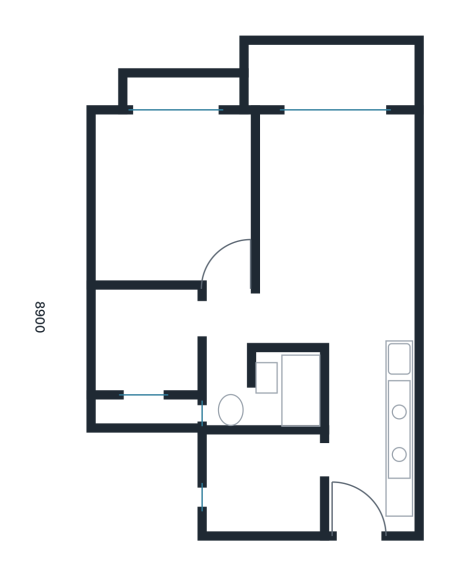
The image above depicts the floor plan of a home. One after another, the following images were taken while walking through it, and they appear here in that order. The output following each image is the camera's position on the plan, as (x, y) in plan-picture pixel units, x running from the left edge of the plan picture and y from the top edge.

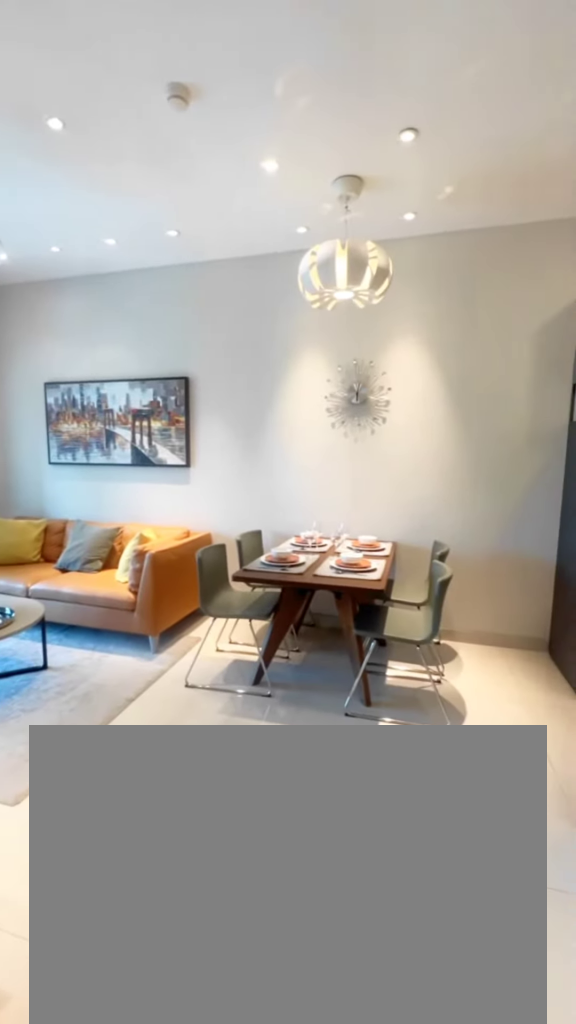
(232, 334)
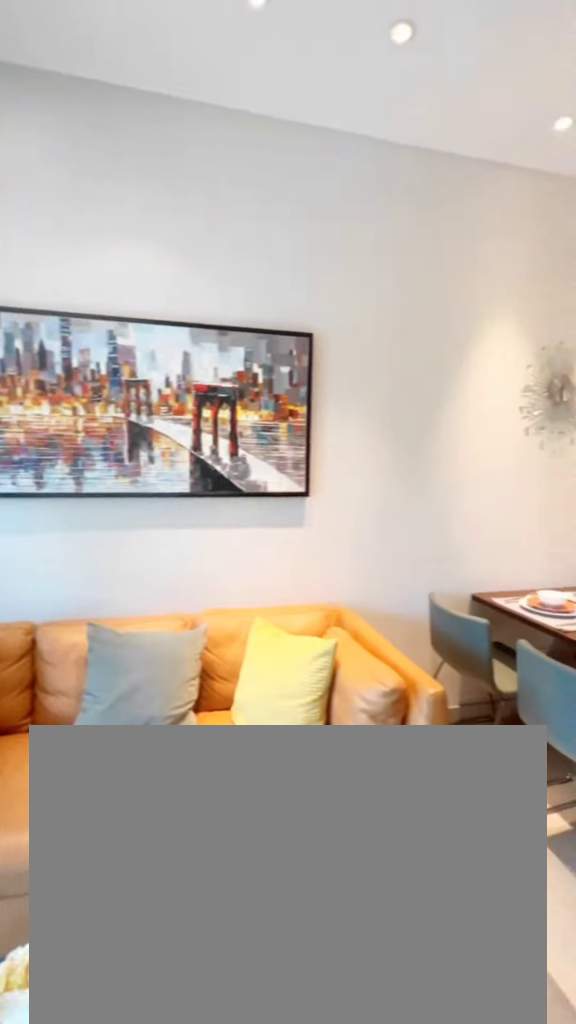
(321, 186)
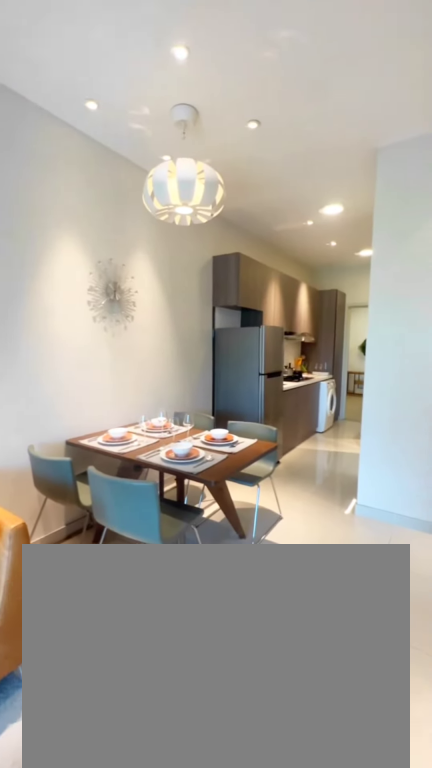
(321, 186)
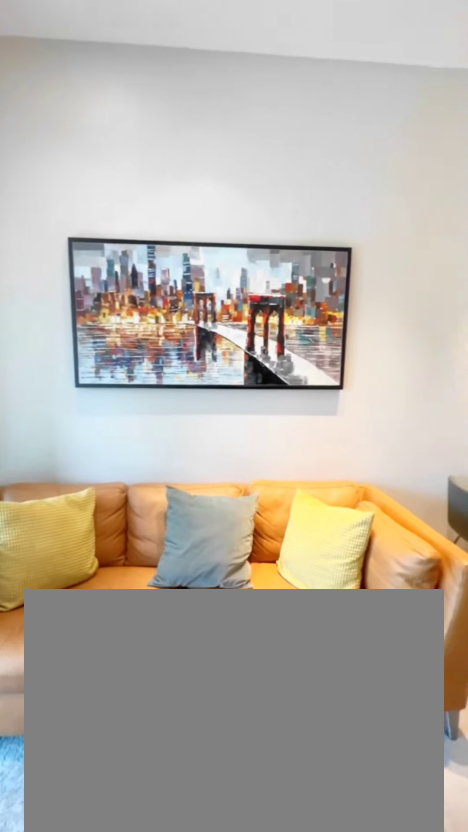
(321, 186)
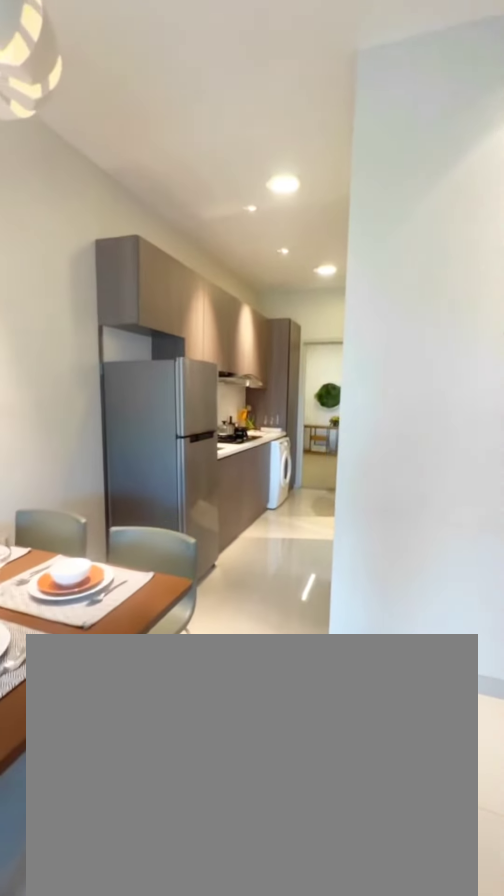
(334, 245)
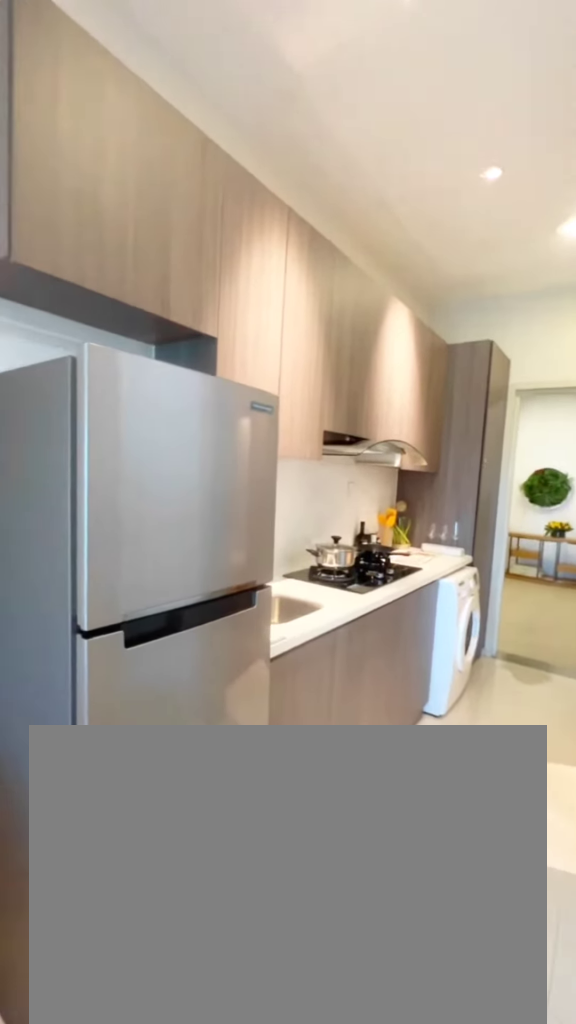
(362, 386)
